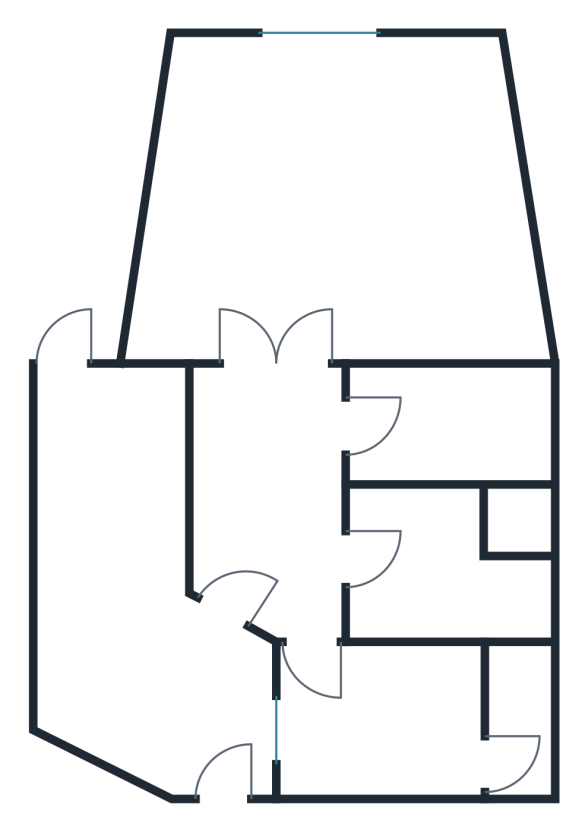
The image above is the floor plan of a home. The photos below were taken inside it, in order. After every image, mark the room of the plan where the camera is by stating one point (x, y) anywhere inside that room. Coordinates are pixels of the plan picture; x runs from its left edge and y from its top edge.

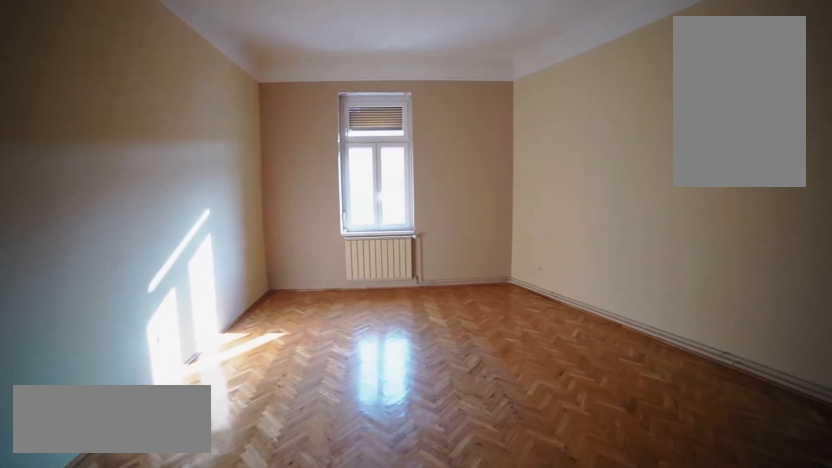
(238, 270)
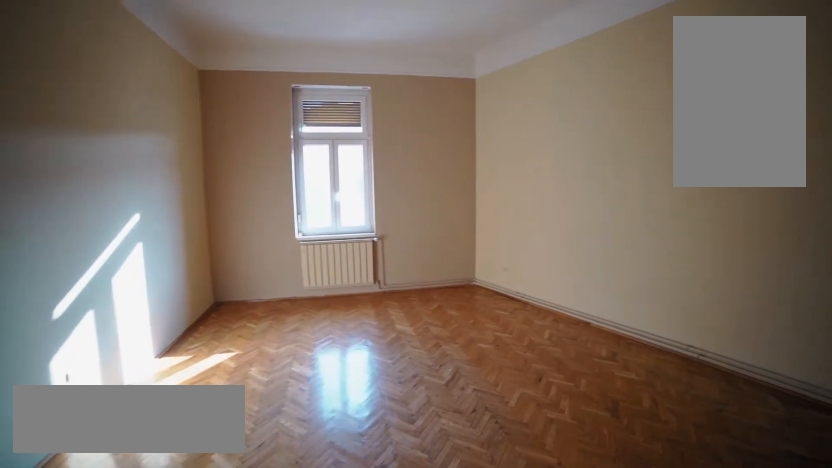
(230, 248)
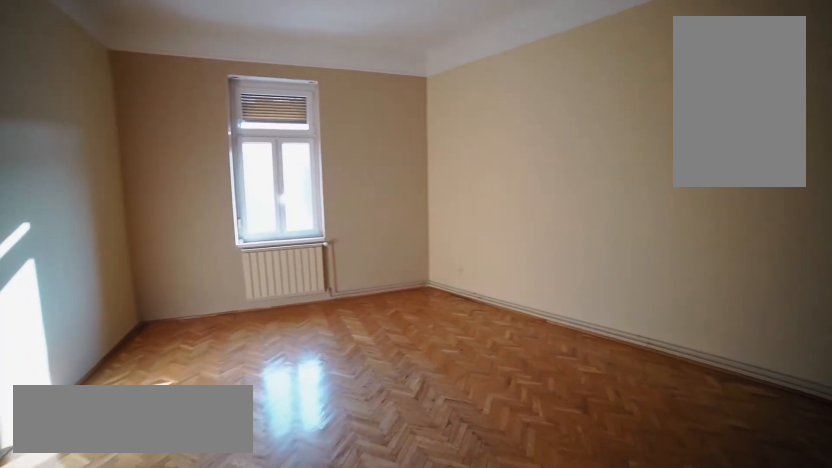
(222, 227)
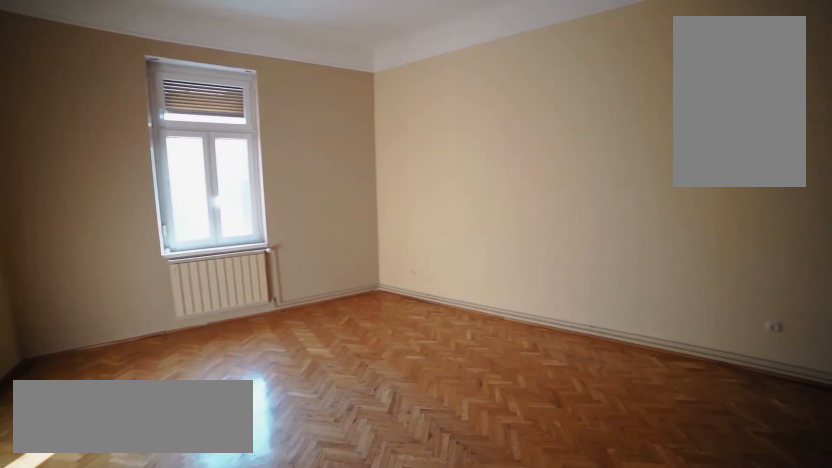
(214, 206)
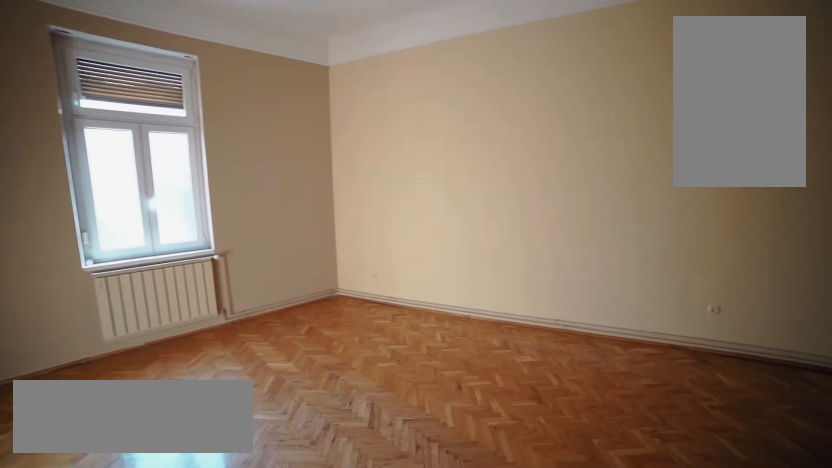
(209, 191)
